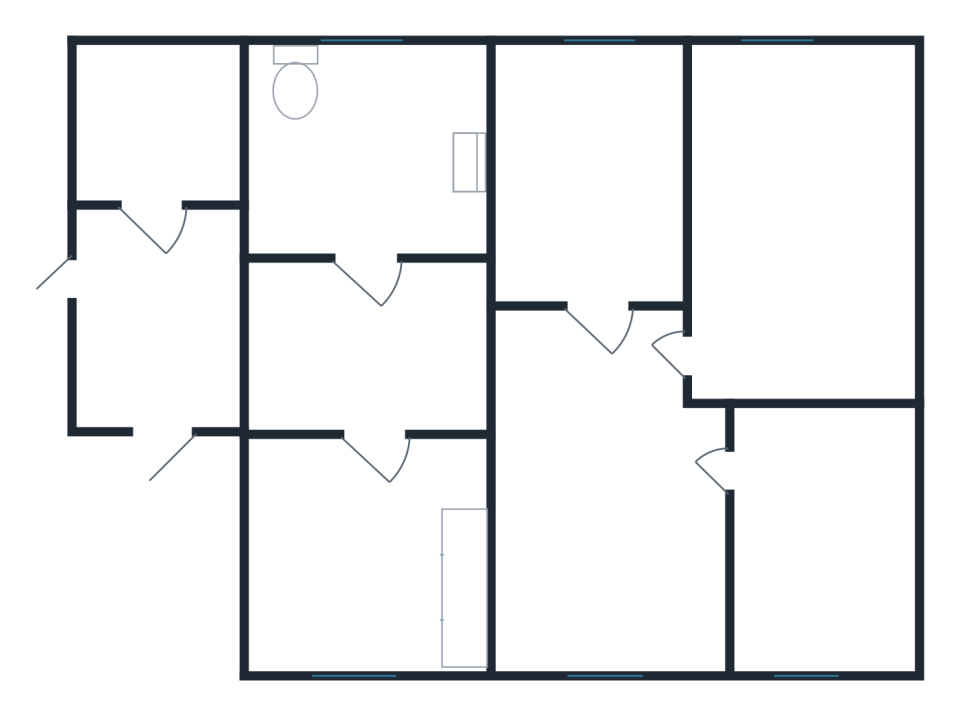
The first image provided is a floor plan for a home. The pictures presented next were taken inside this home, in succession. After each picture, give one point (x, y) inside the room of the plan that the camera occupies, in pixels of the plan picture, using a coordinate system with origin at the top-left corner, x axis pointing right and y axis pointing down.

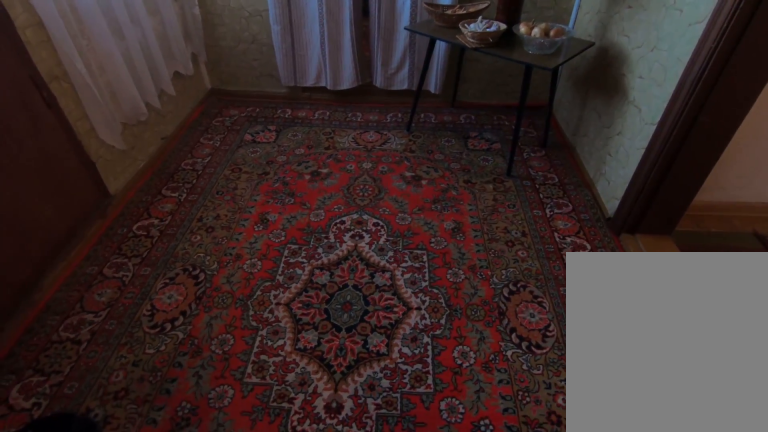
(157, 384)
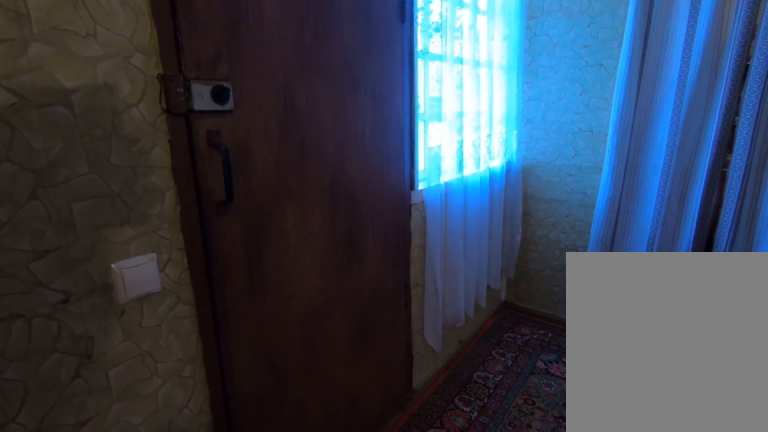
(157, 384)
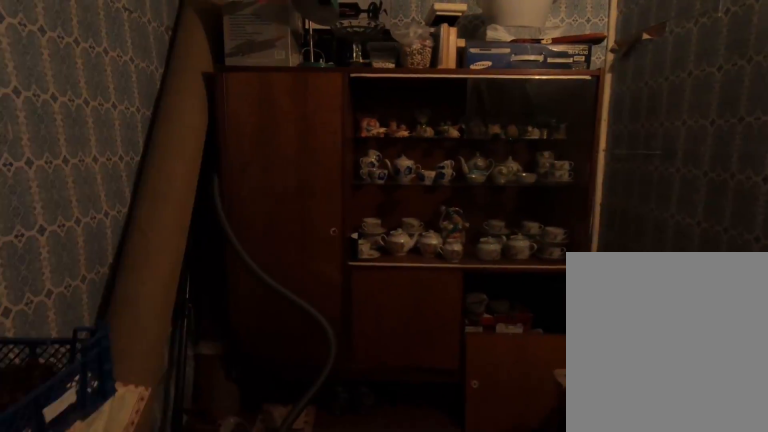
(153, 215)
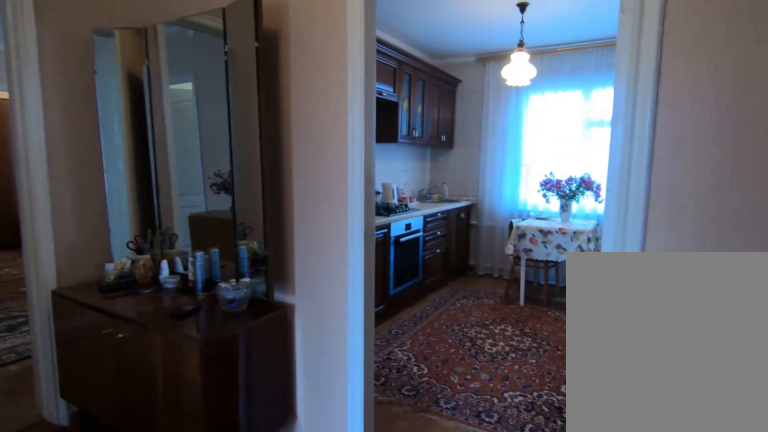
(338, 392)
